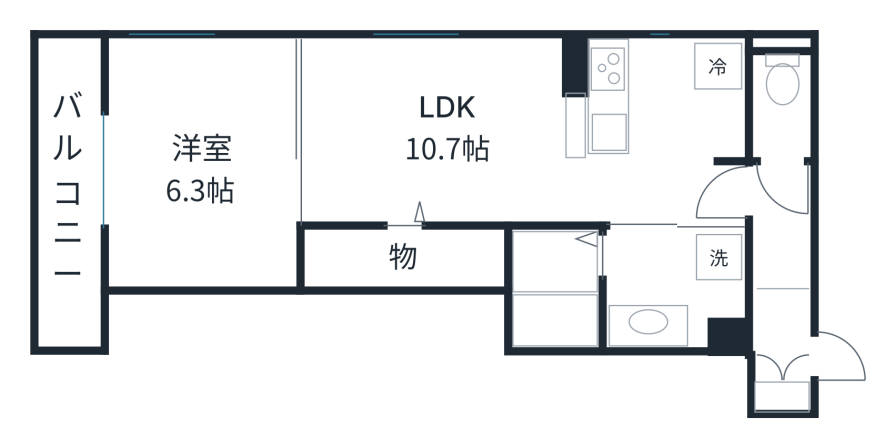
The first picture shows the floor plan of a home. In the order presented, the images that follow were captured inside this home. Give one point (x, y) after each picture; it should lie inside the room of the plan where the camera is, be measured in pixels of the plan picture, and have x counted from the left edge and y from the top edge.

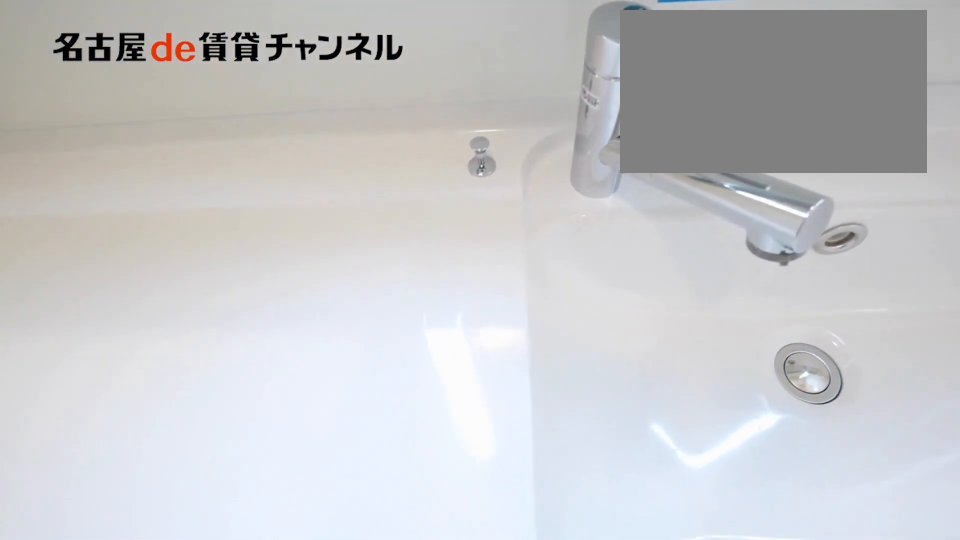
(676, 291)
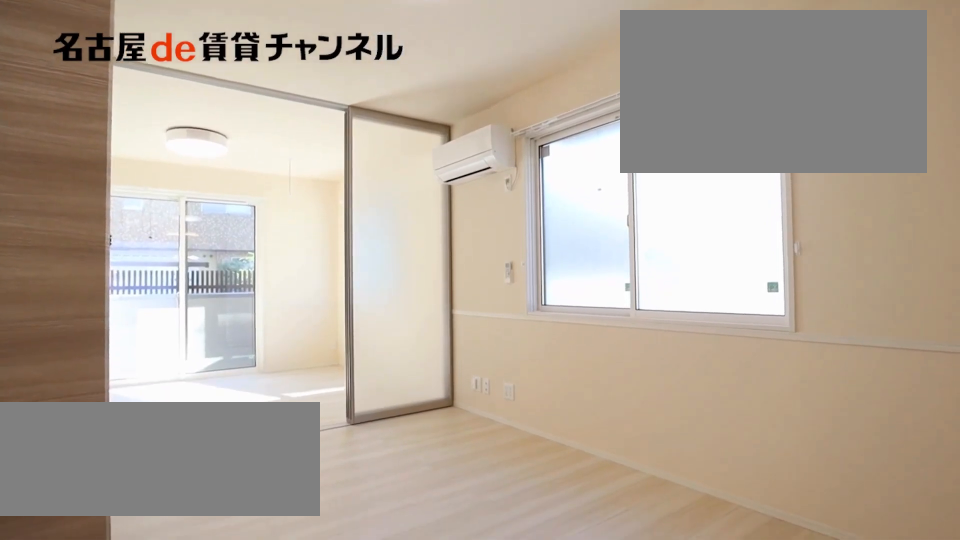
(432, 134)
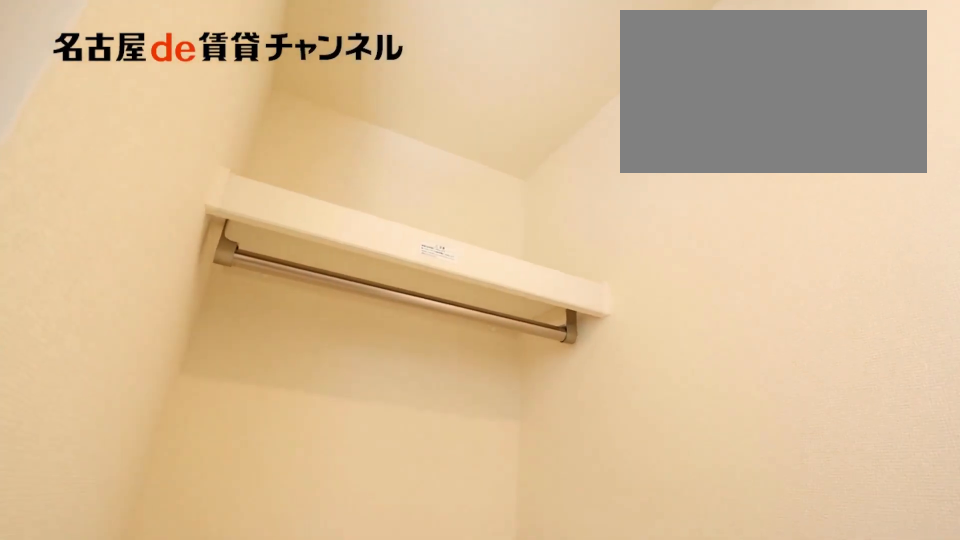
(404, 260)
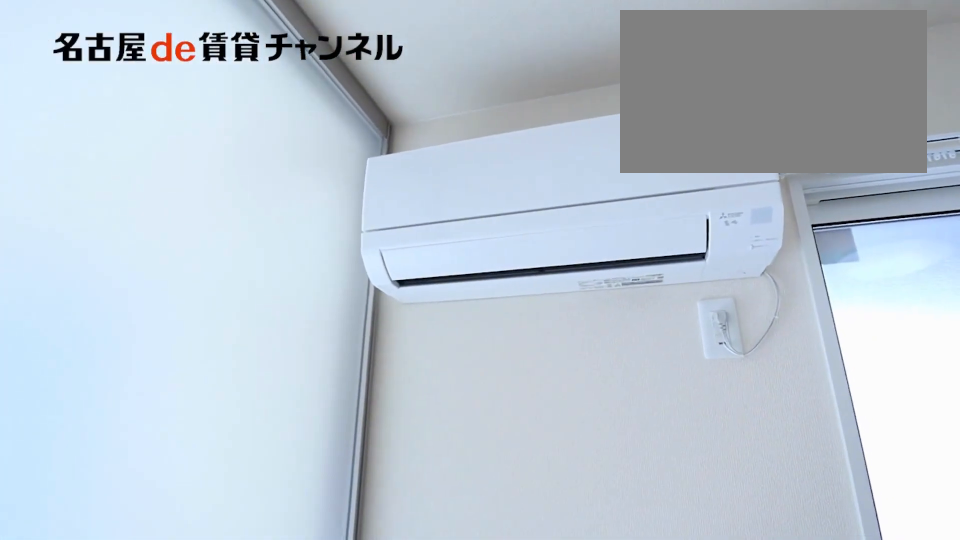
(434, 130)
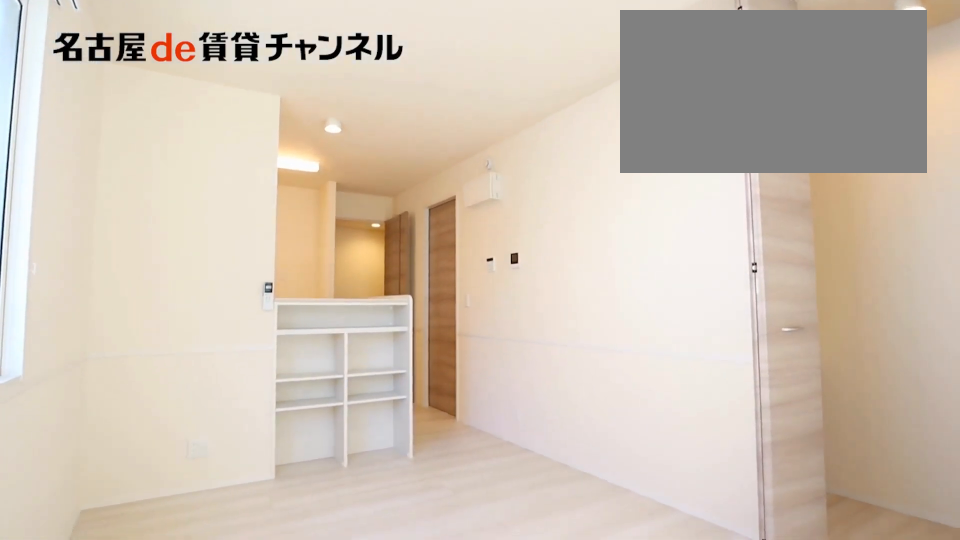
(434, 130)
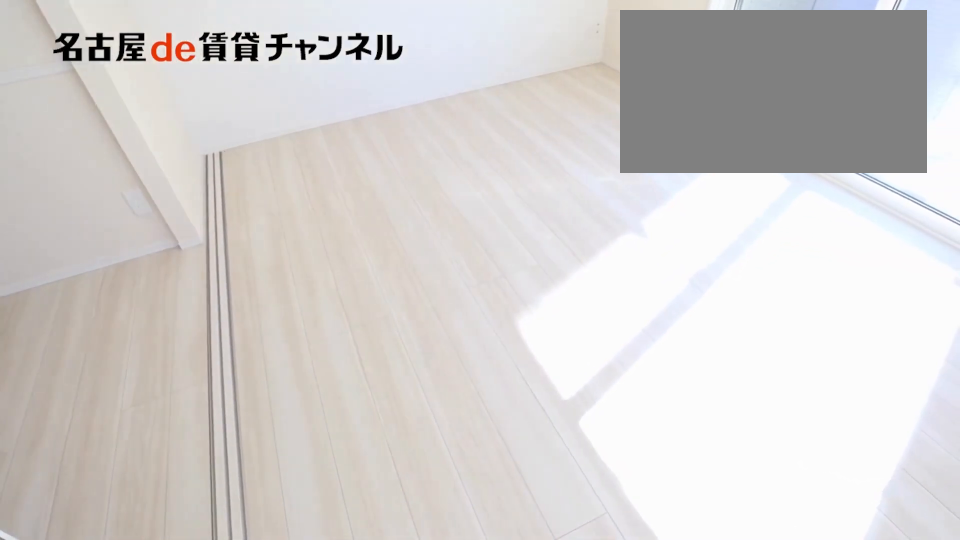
(201, 164)
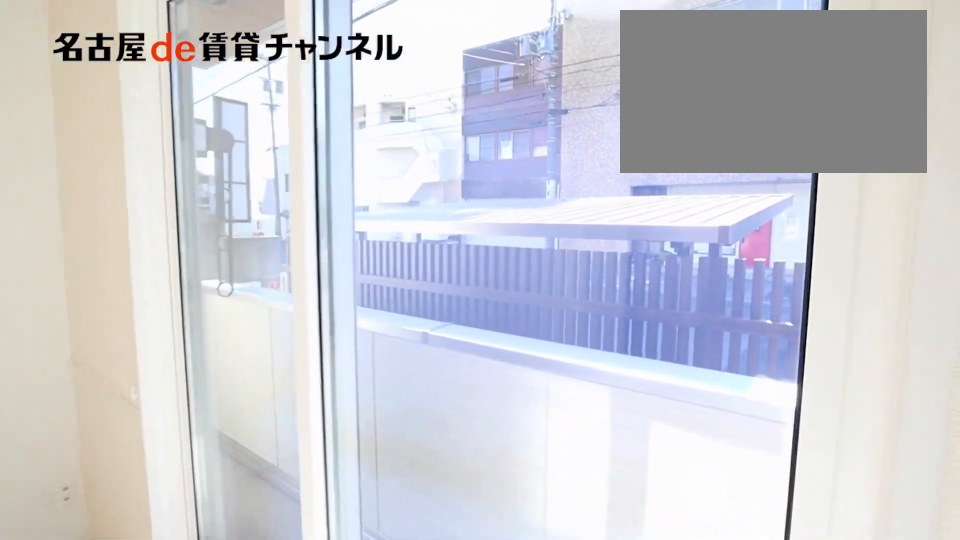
(201, 164)
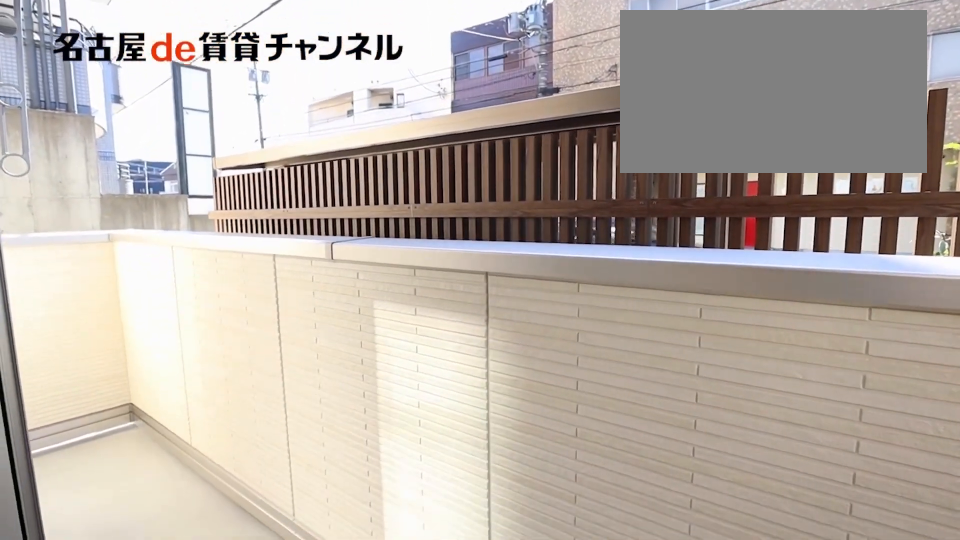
(69, 192)
